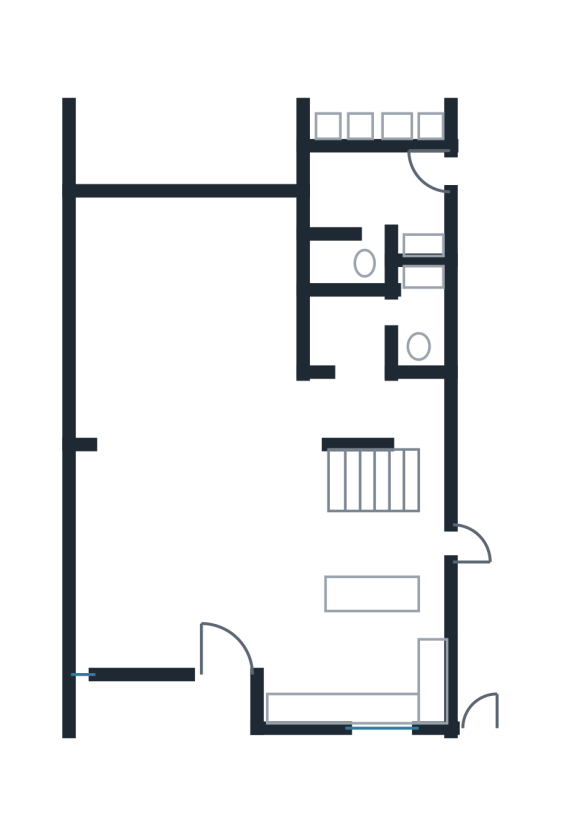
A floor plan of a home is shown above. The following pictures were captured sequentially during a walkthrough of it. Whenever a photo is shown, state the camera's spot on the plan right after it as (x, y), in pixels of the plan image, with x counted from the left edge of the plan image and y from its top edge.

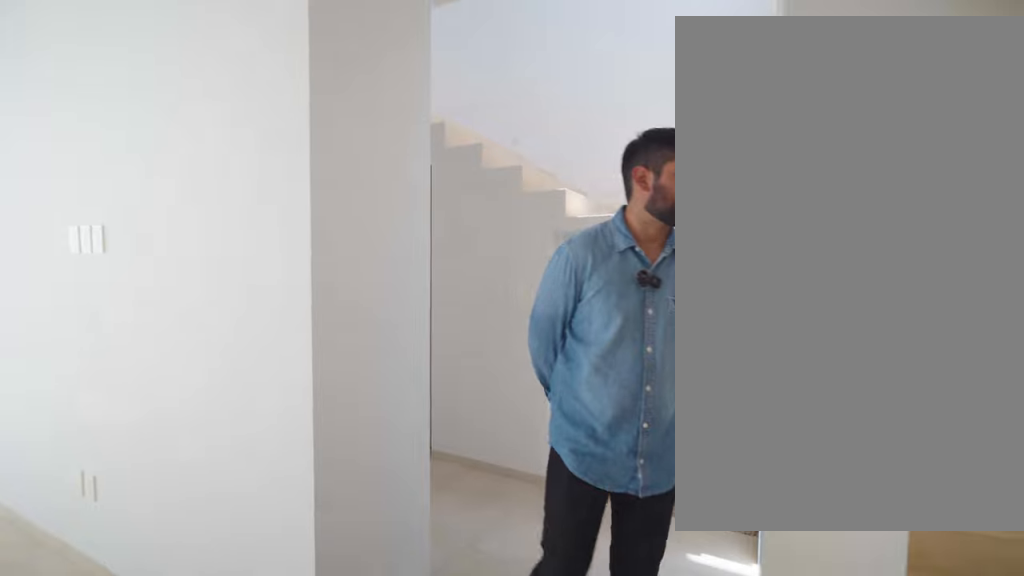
(366, 392)
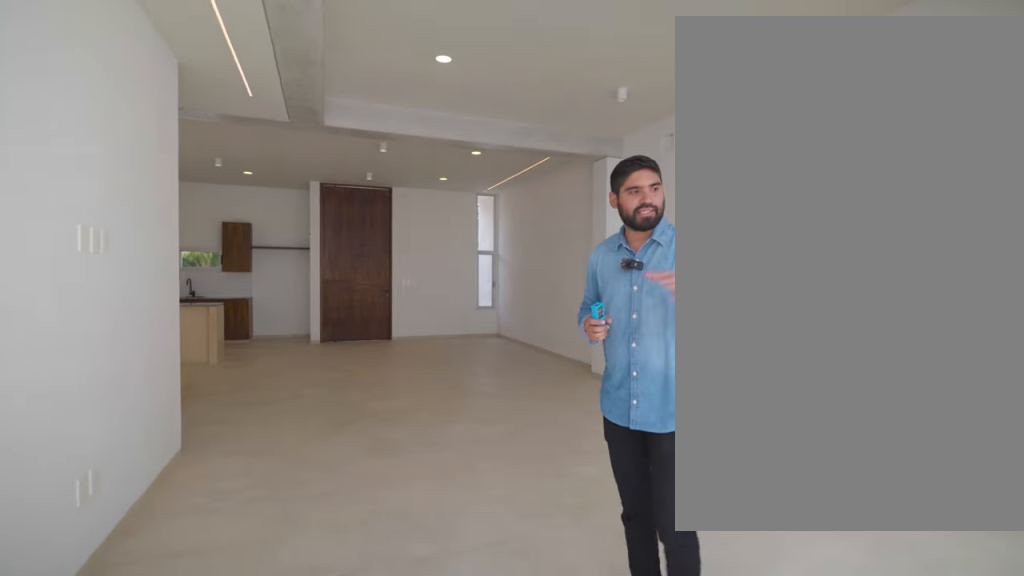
(168, 233)
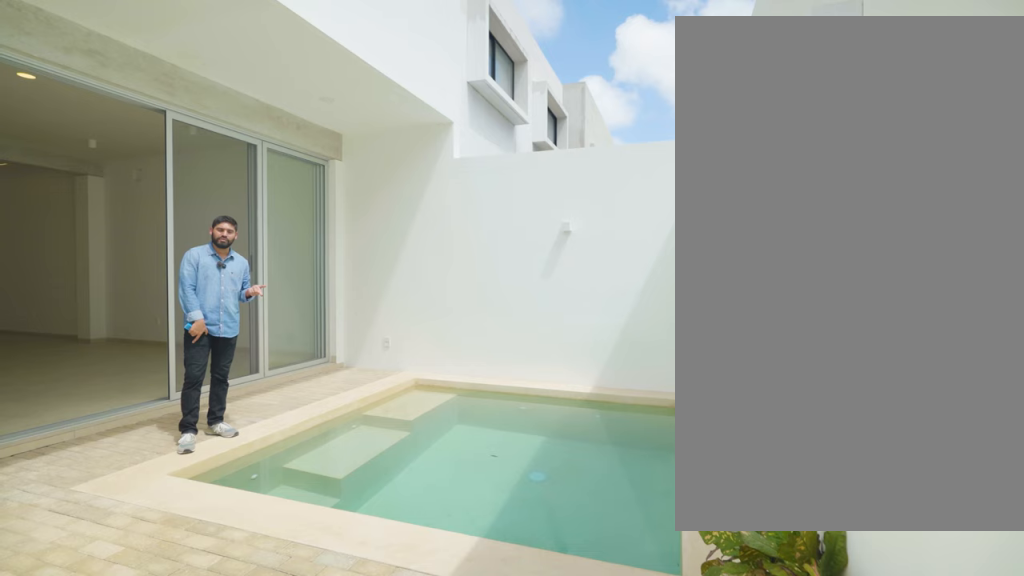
(293, 83)
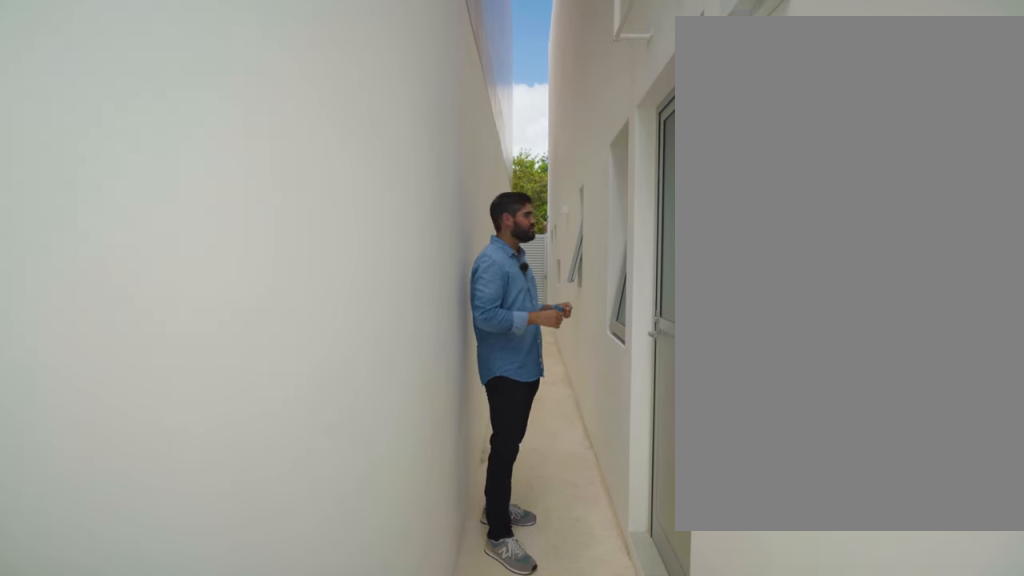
(472, 164)
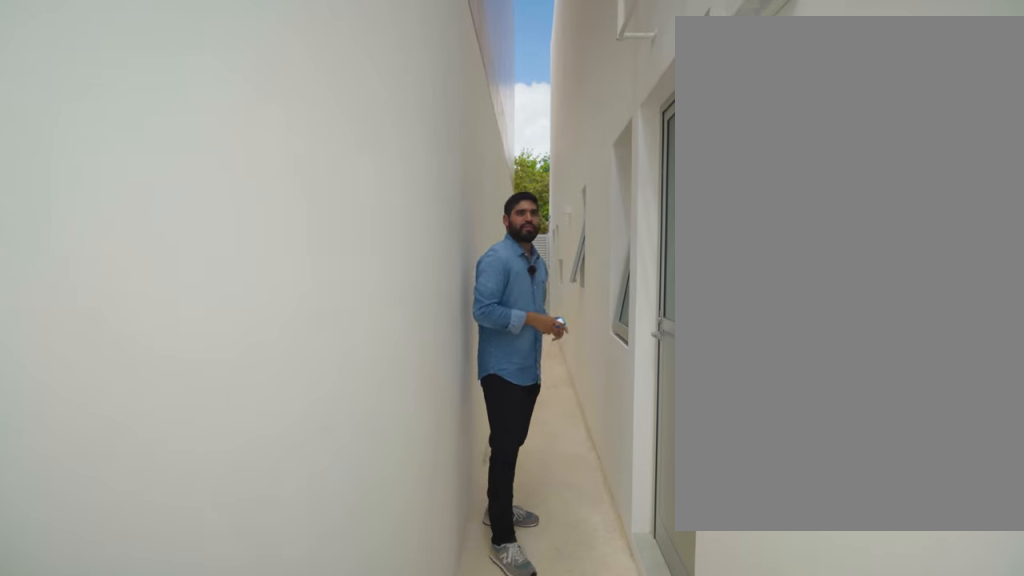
(472, 164)
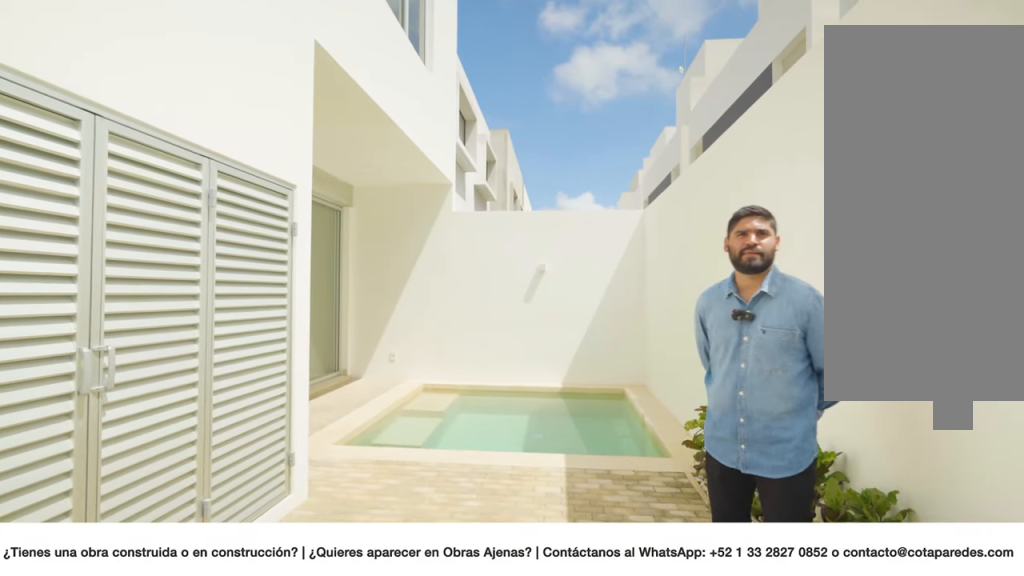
(478, 108)
